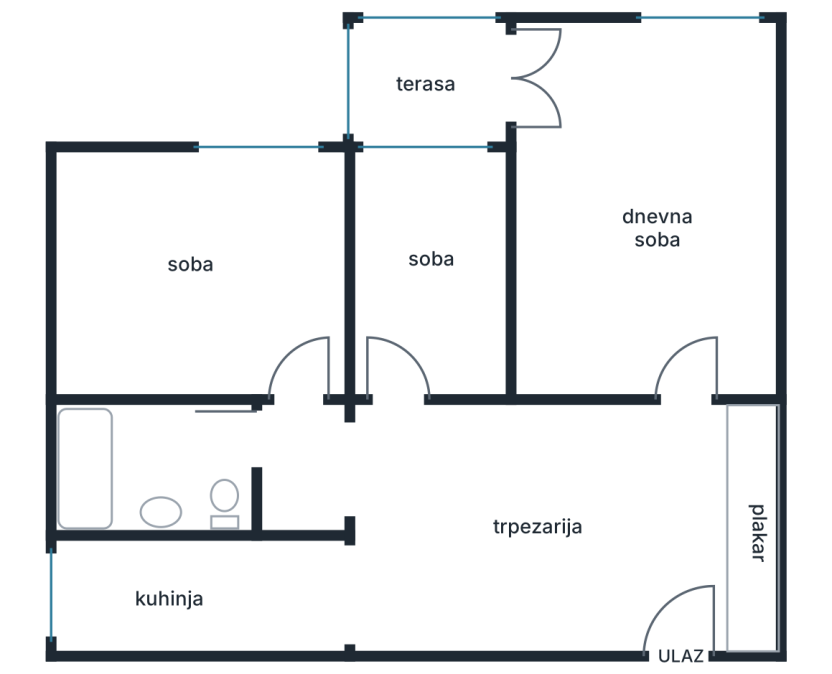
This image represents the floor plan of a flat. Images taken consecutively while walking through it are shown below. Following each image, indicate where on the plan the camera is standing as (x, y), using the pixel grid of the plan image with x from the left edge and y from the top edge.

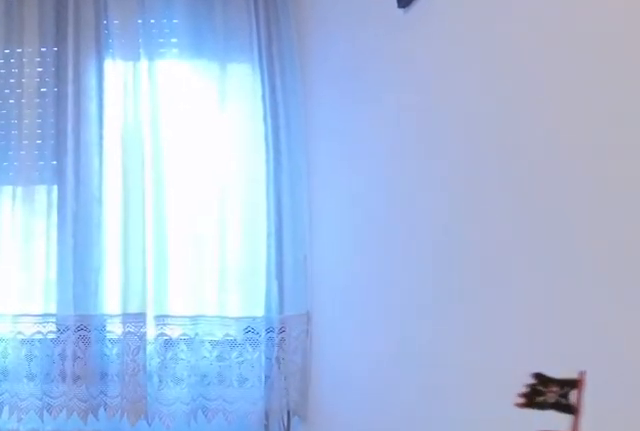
(311, 311)
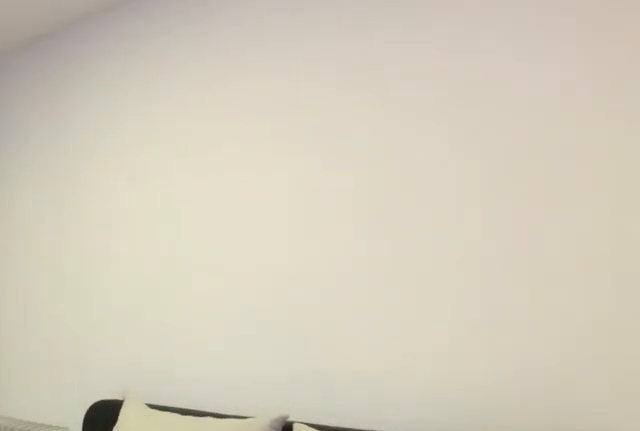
(233, 176)
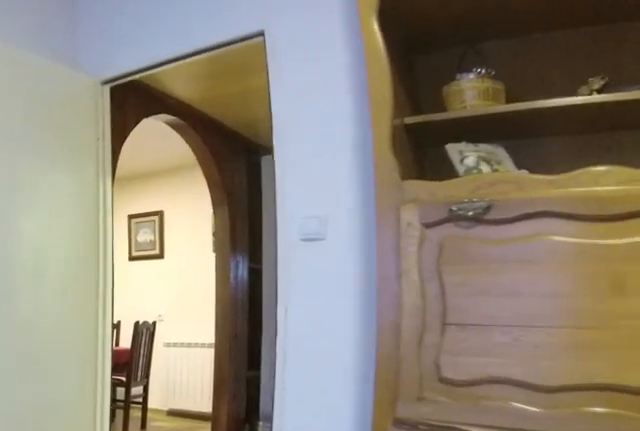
(250, 267)
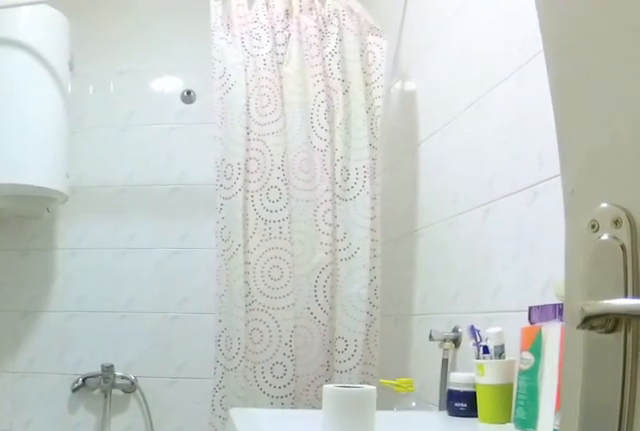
(278, 441)
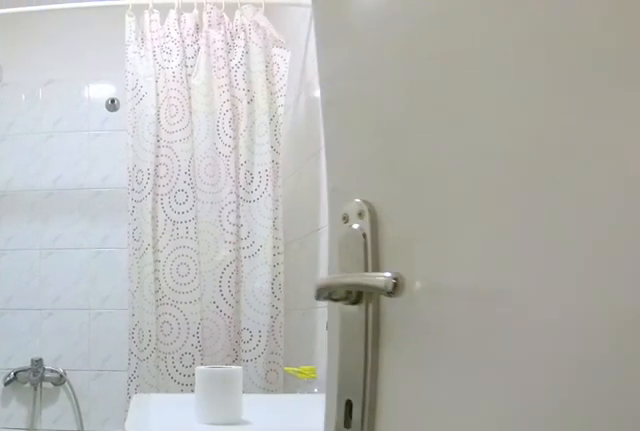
(280, 424)
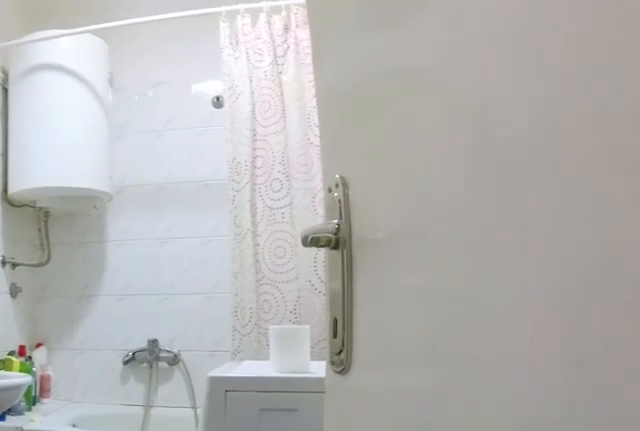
(281, 417)
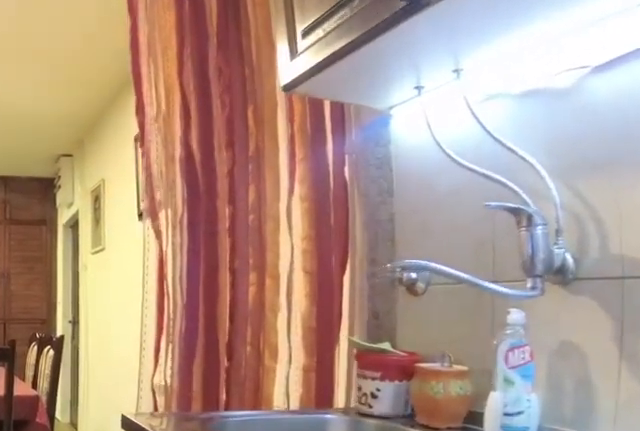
(265, 590)
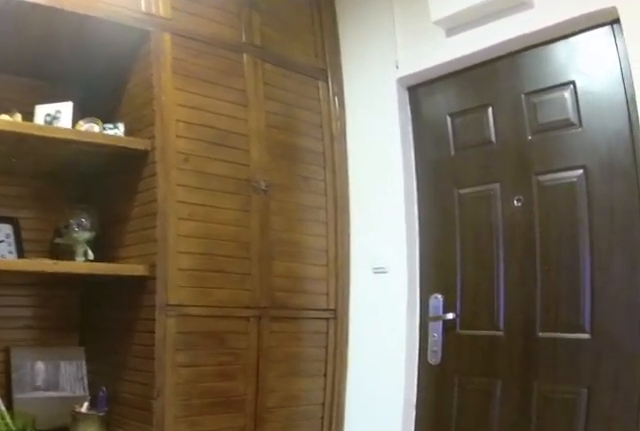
(580, 537)
